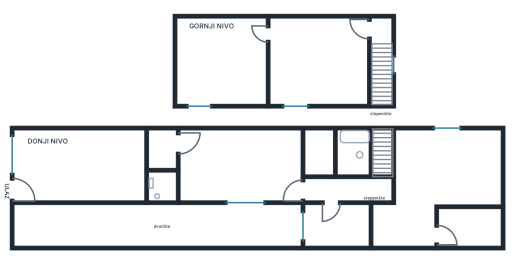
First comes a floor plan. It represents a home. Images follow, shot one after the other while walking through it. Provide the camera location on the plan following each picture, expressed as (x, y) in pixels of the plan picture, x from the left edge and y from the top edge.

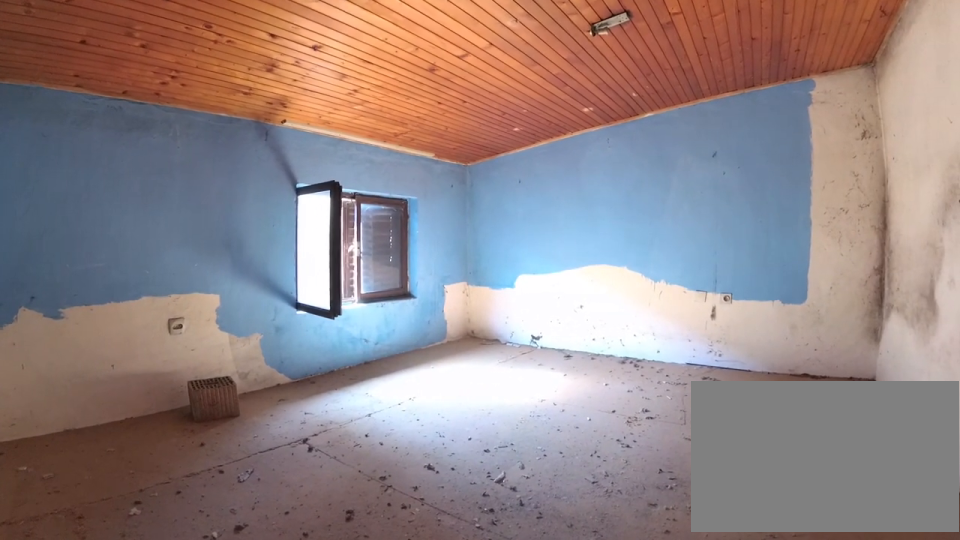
(265, 36)
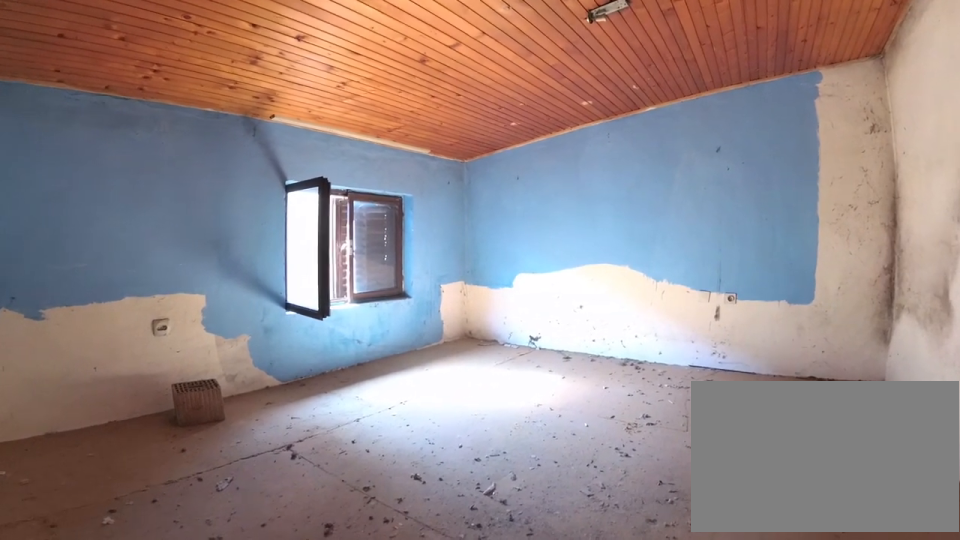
(260, 36)
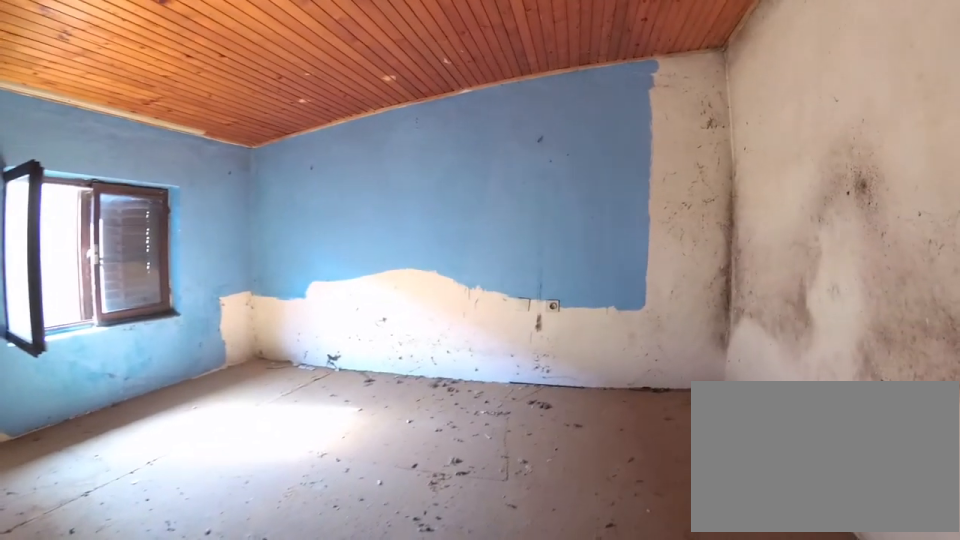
(241, 36)
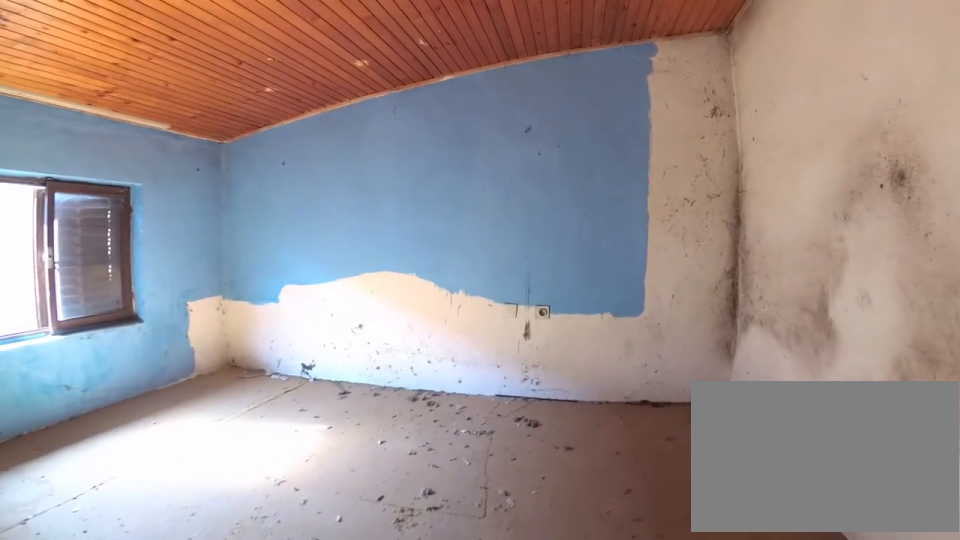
(235, 36)
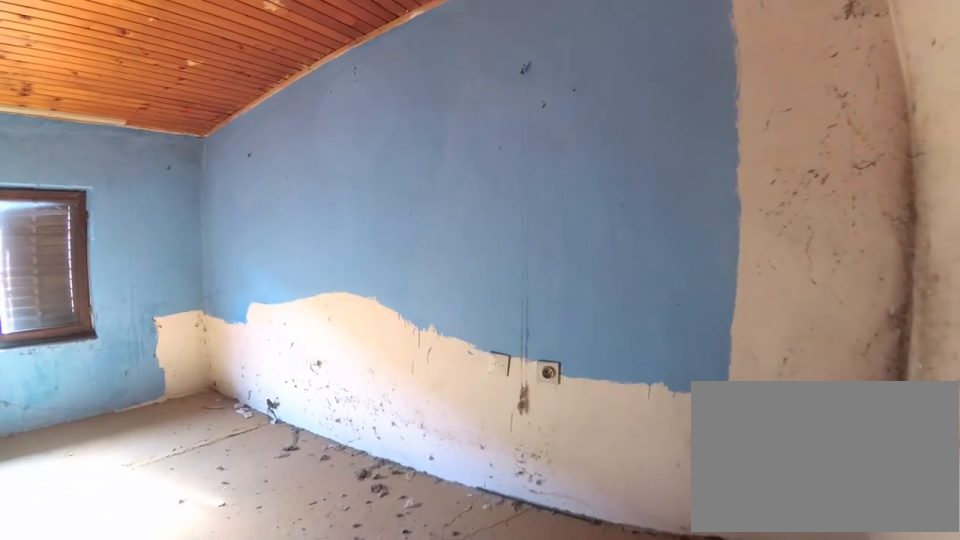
(212, 34)
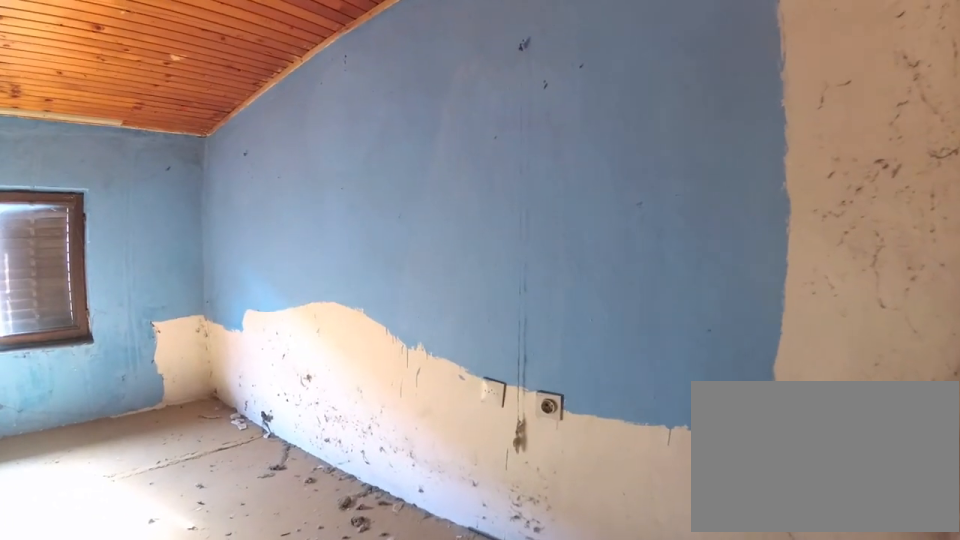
(209, 33)
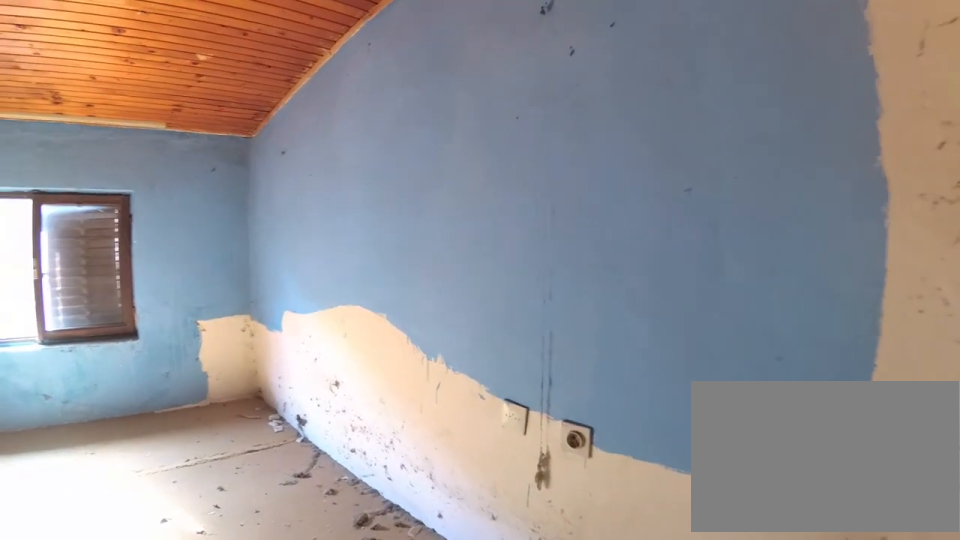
(207, 31)
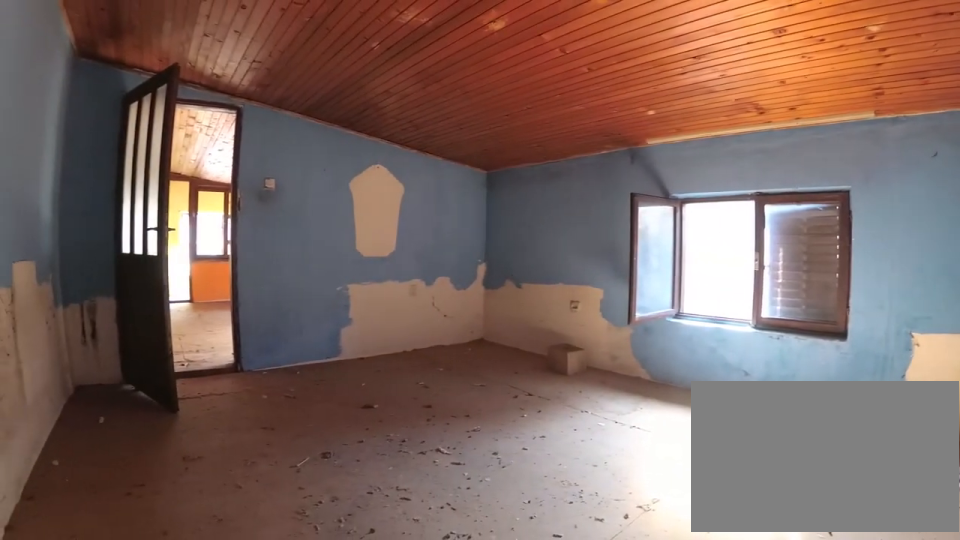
(189, 39)
